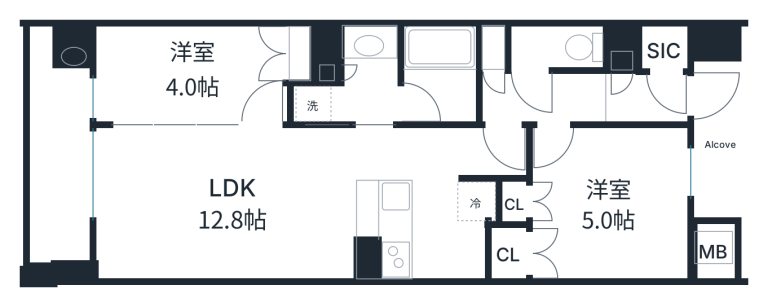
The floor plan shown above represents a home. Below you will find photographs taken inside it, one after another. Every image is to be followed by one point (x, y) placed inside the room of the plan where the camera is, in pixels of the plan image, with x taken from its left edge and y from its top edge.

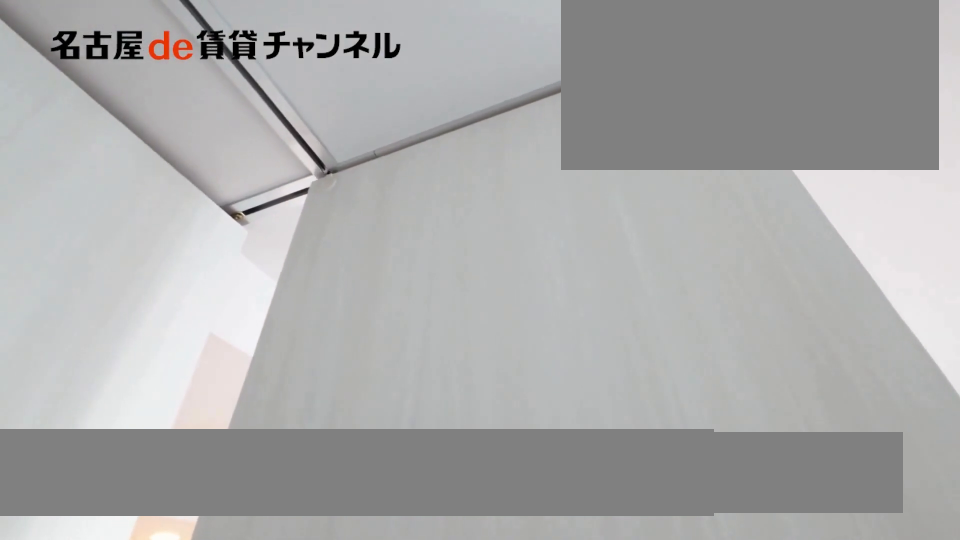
(188, 77)
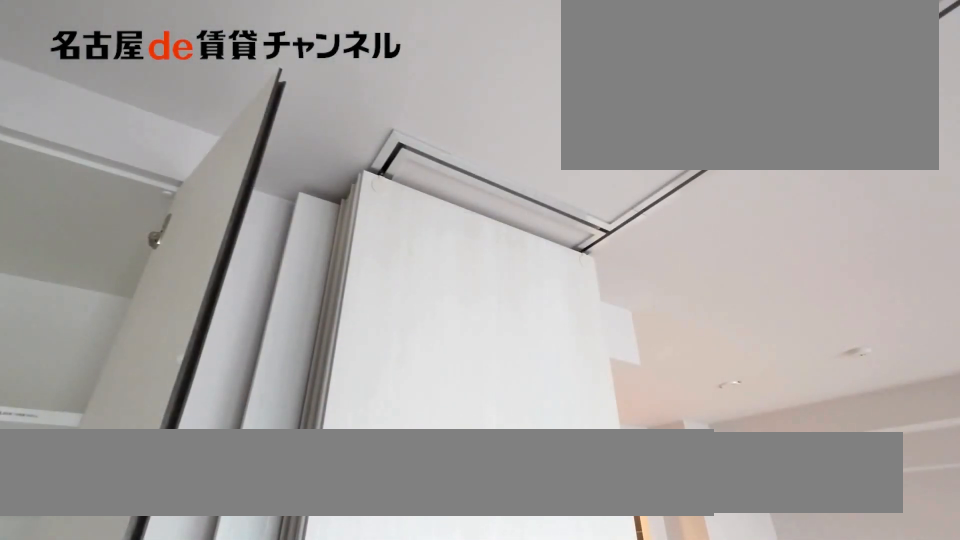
(221, 201)
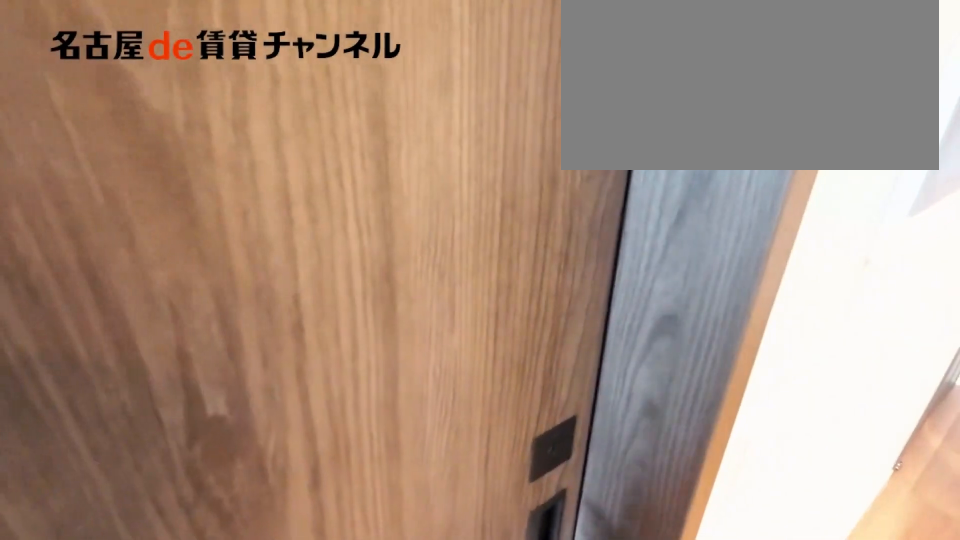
(221, 201)
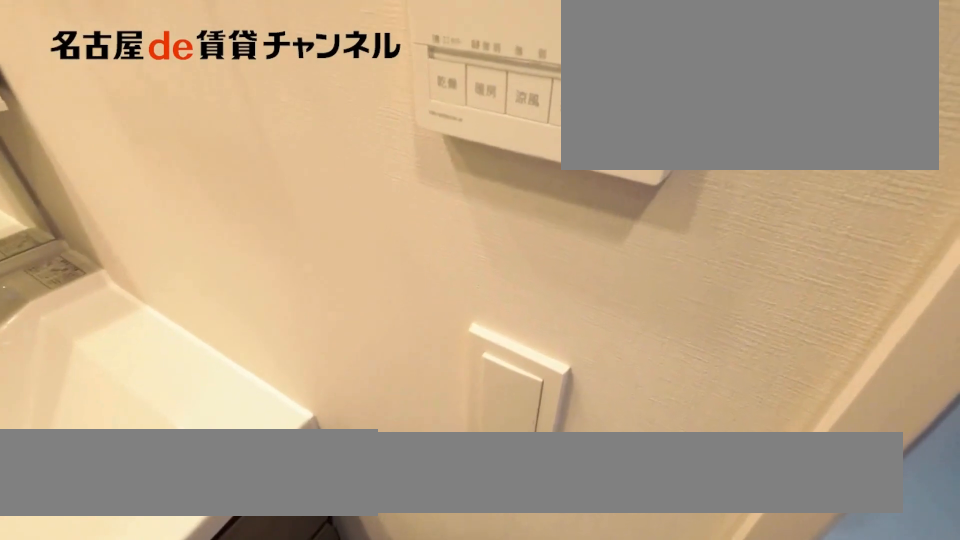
(348, 80)
